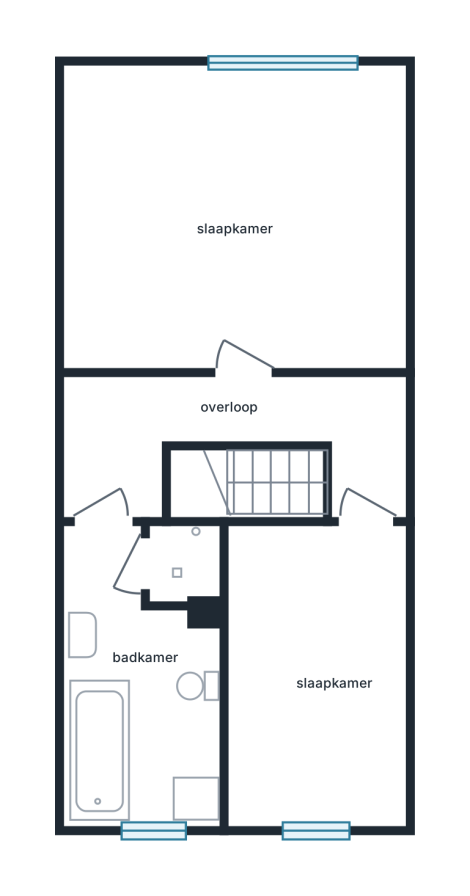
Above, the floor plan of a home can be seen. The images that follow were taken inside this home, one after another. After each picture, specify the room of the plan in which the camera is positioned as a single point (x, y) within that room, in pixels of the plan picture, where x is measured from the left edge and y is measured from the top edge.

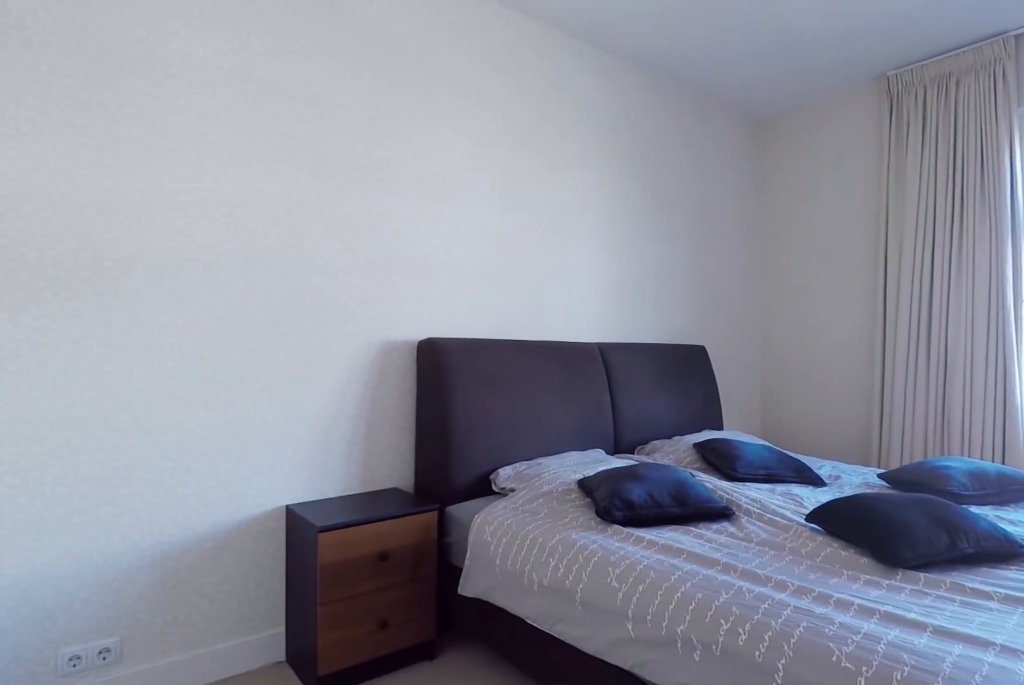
(214, 218)
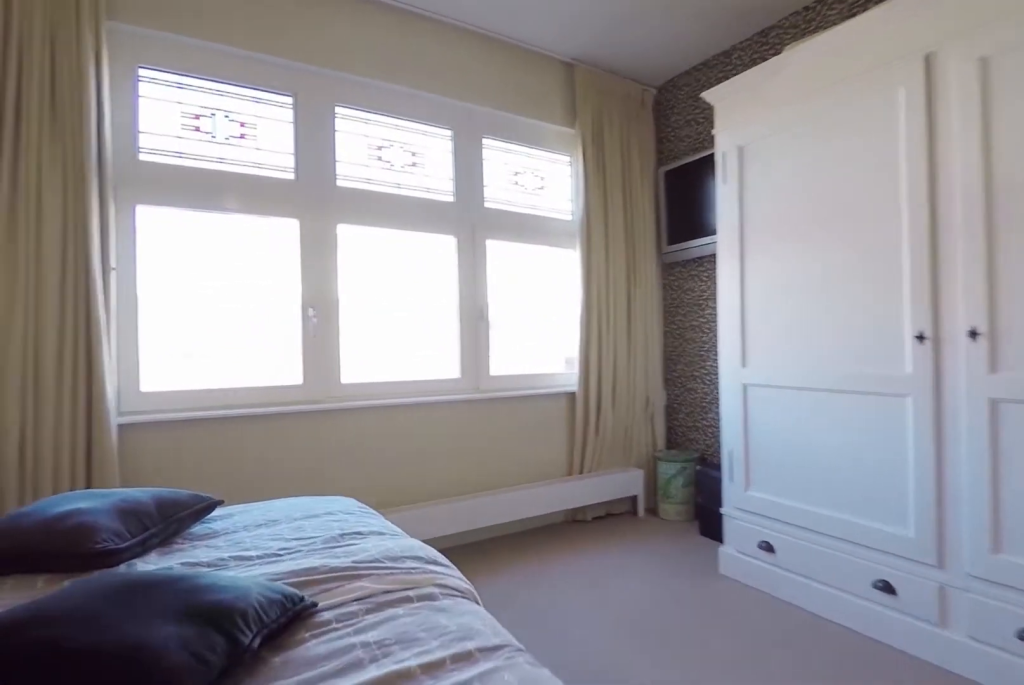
(214, 218)
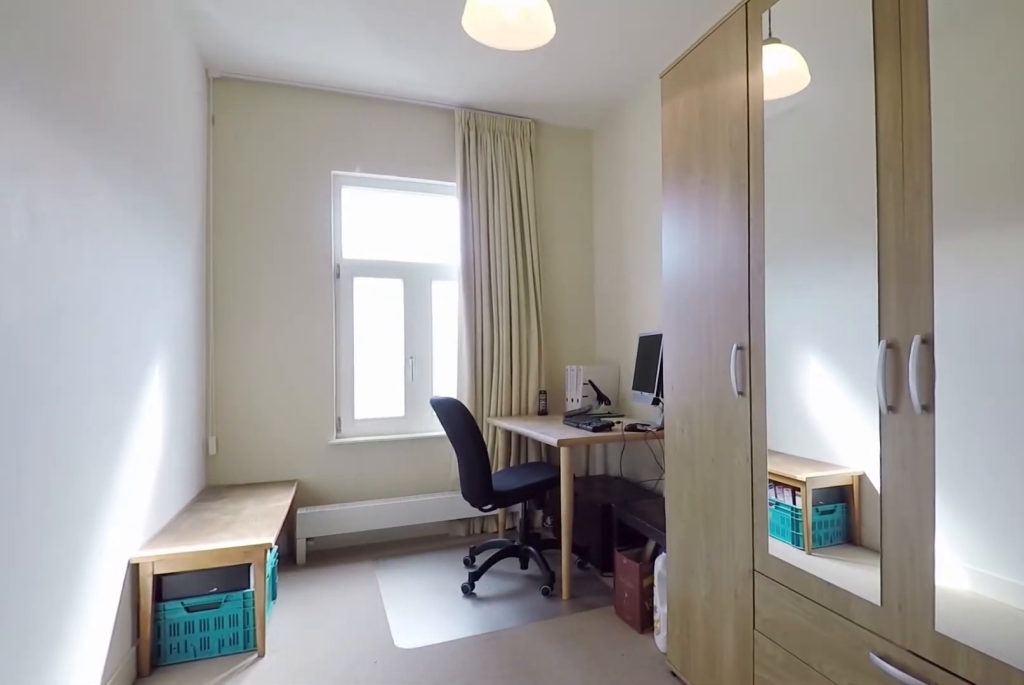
(315, 673)
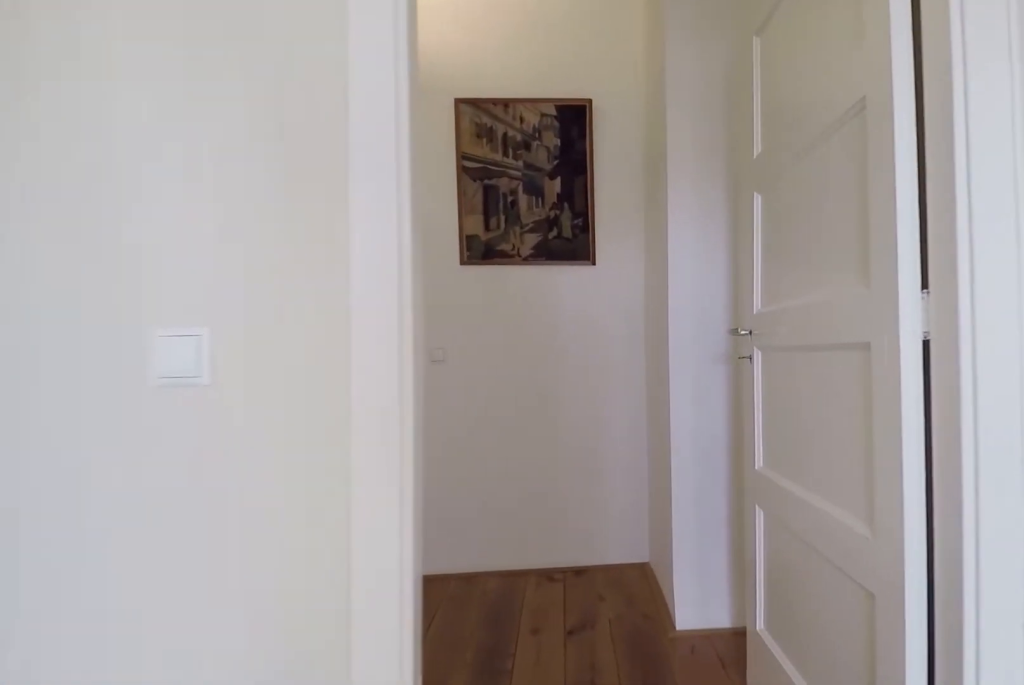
(315, 673)
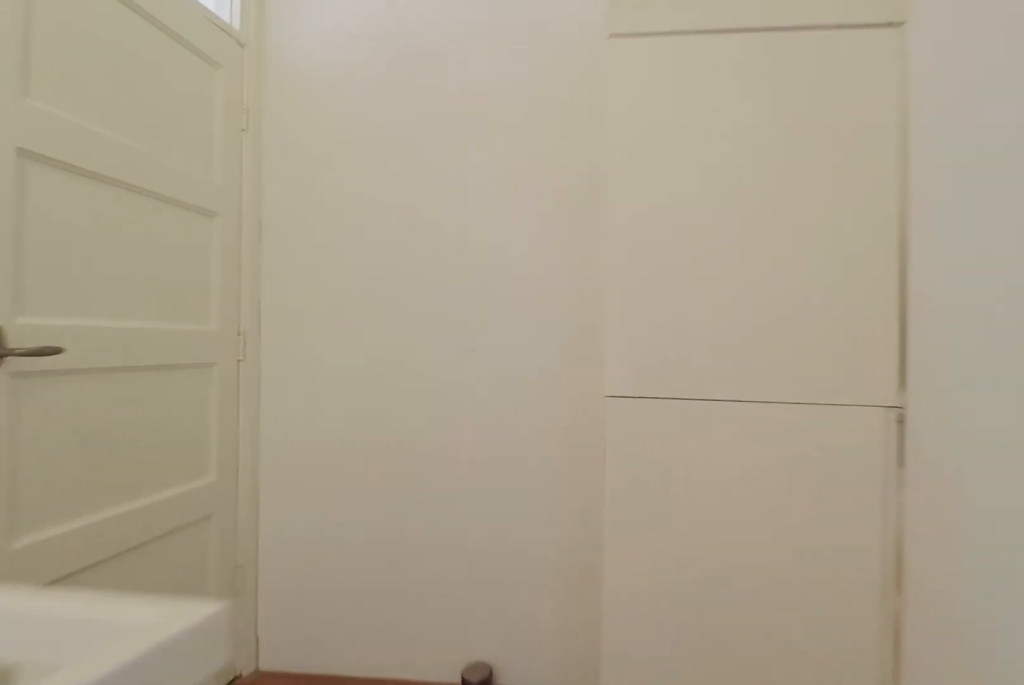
(229, 433)
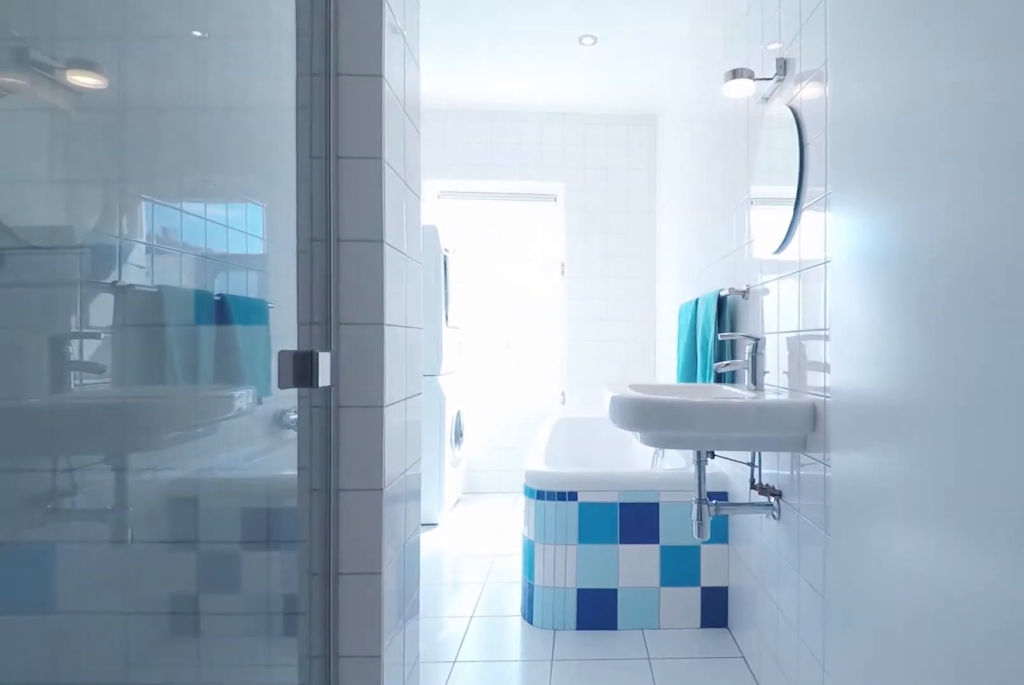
(120, 741)
